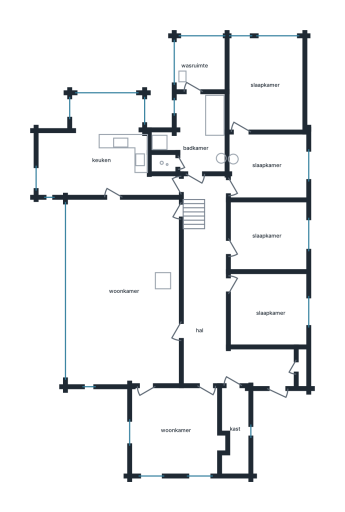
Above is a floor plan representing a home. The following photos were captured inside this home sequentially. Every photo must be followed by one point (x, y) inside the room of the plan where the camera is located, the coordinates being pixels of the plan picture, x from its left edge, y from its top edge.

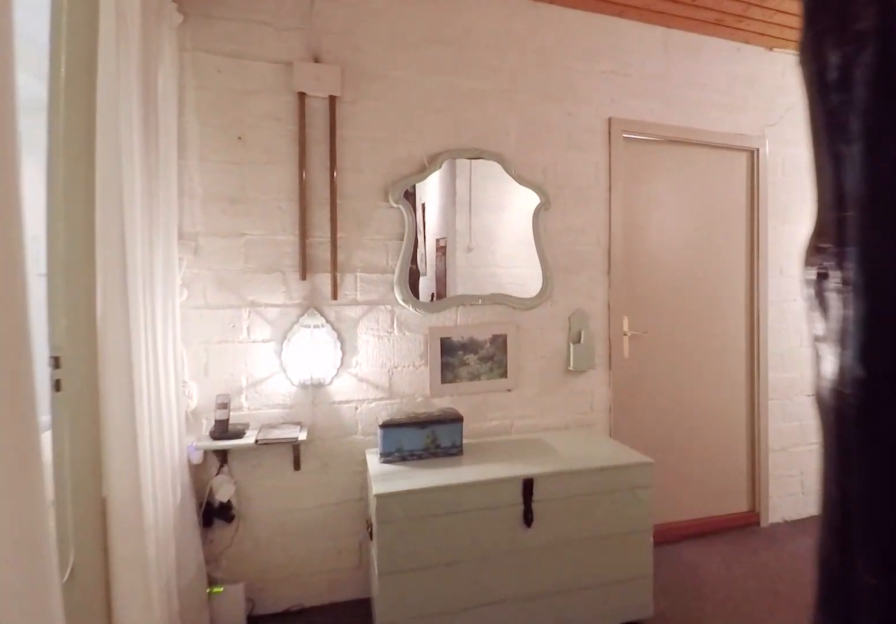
(218, 302)
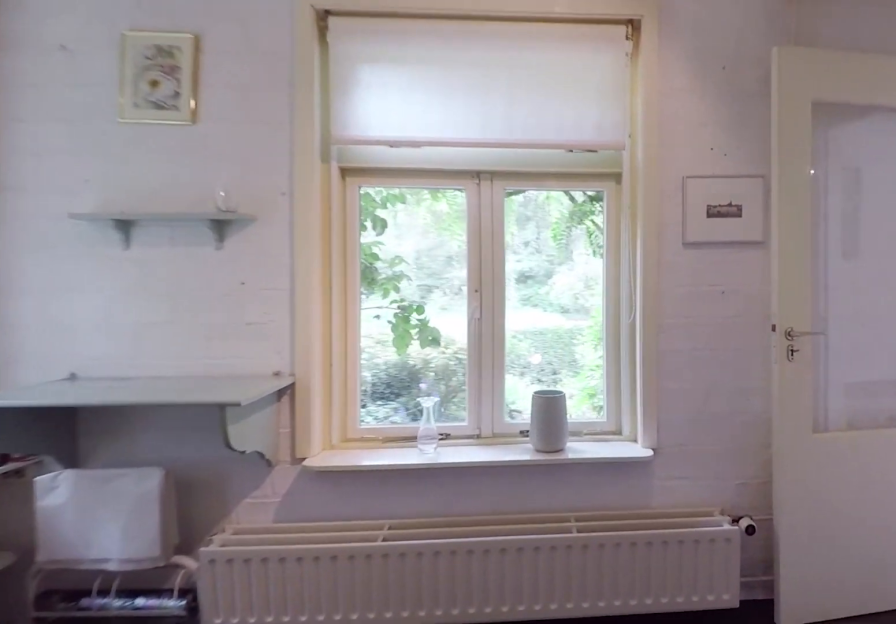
(175, 430)
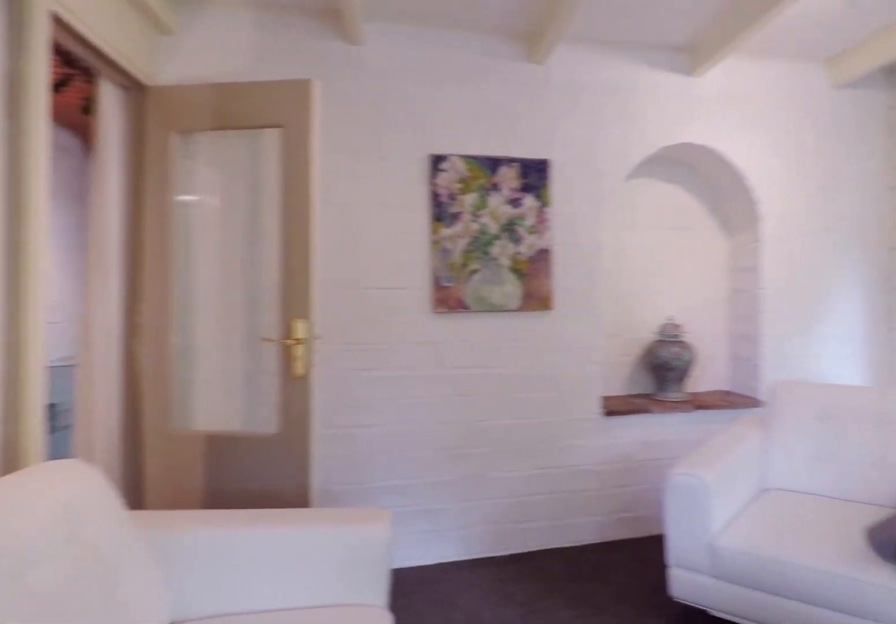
(175, 430)
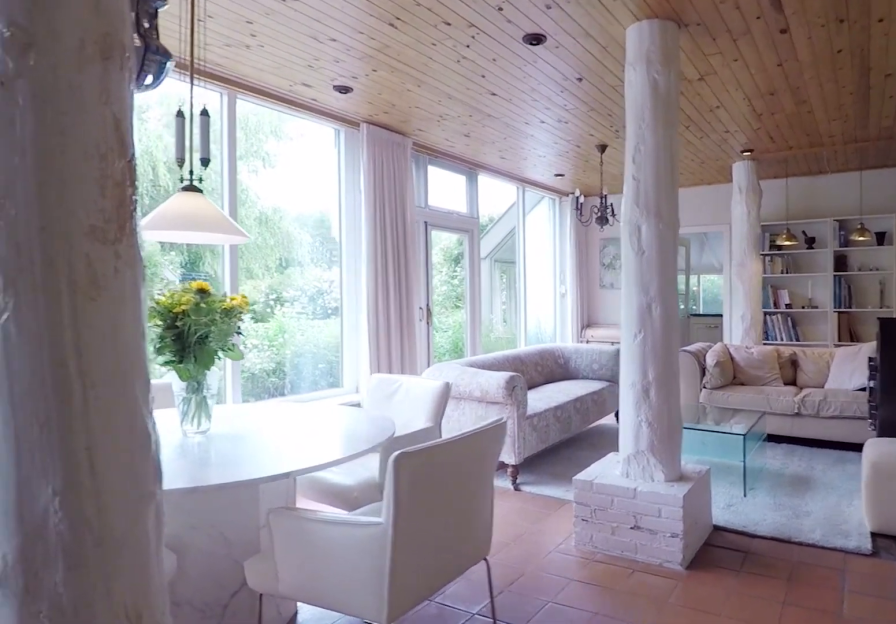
(124, 291)
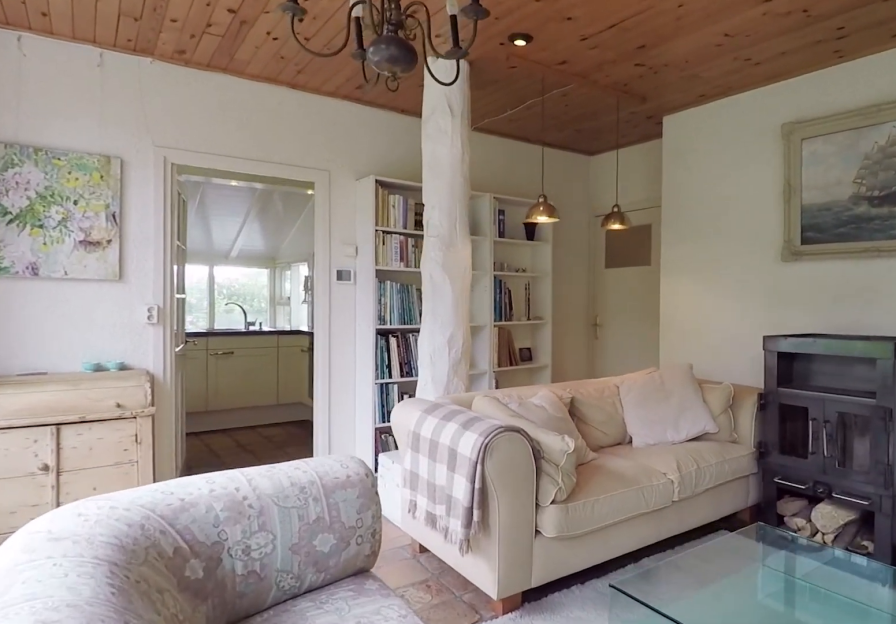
(124, 291)
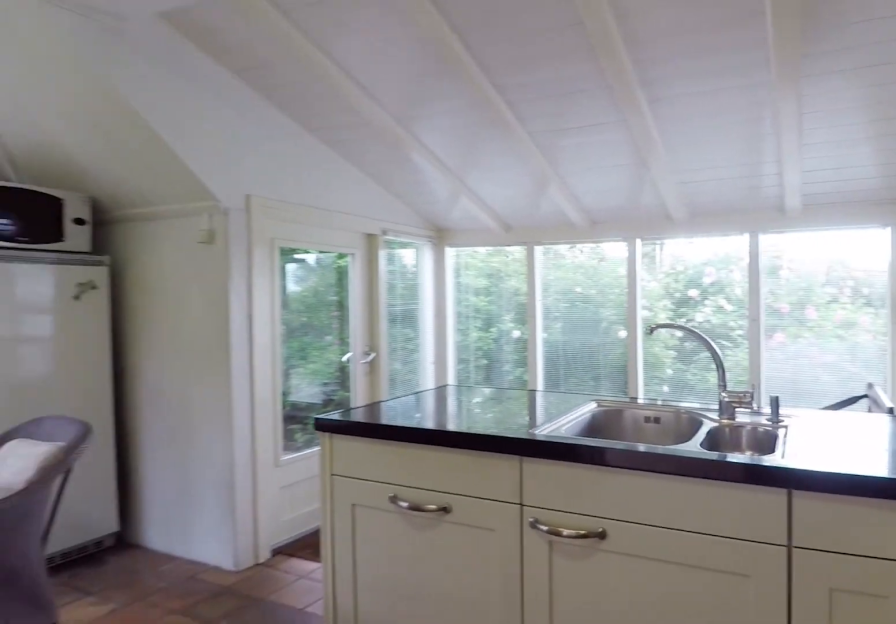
(102, 152)
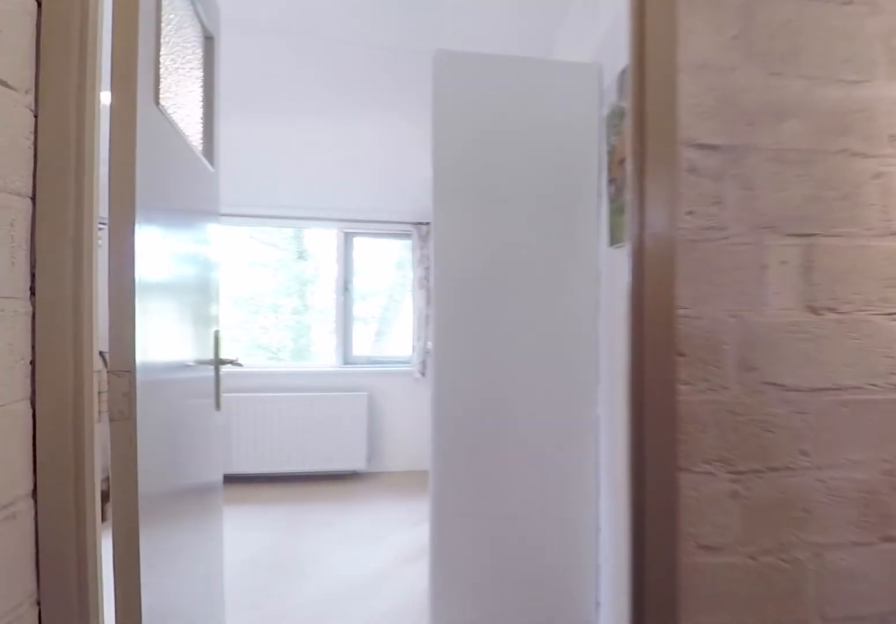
(218, 302)
